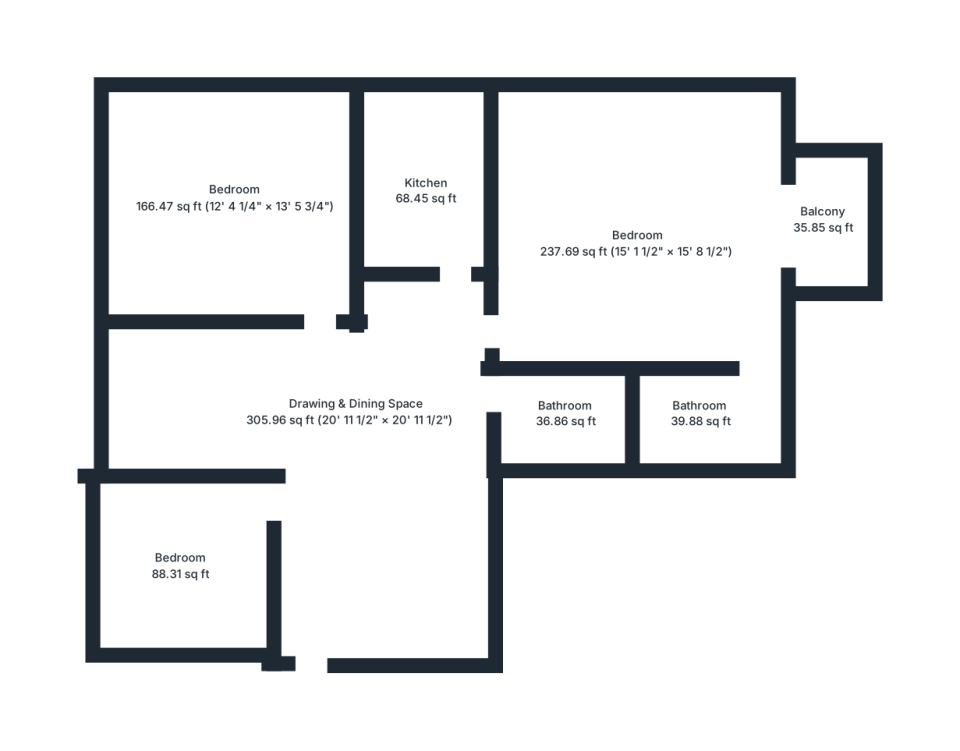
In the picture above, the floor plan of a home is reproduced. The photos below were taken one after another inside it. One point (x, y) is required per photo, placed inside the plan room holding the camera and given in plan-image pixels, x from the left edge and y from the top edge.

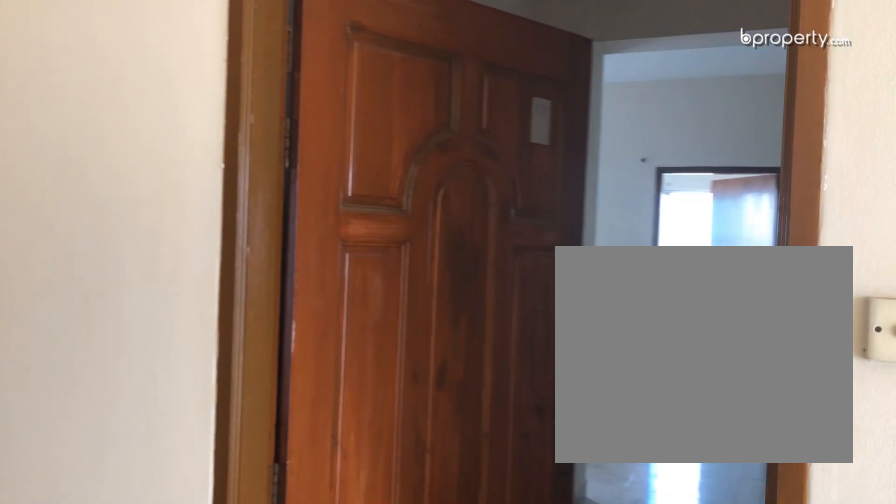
(351, 415)
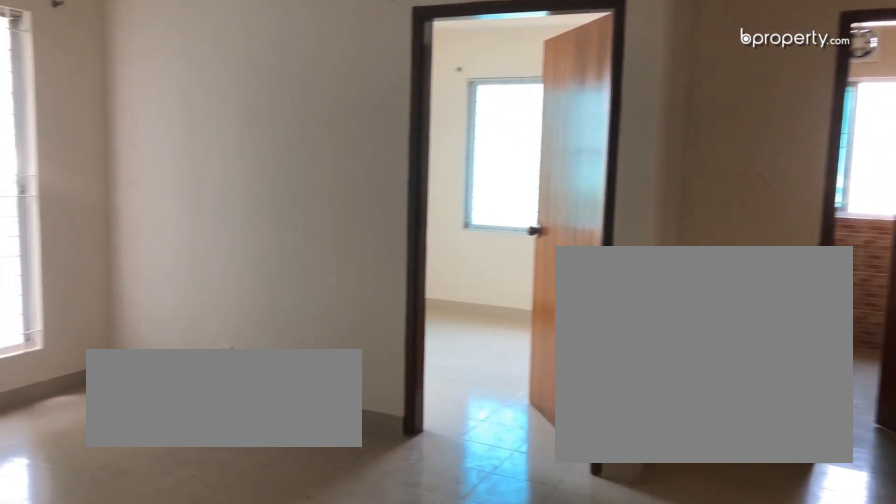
(351, 415)
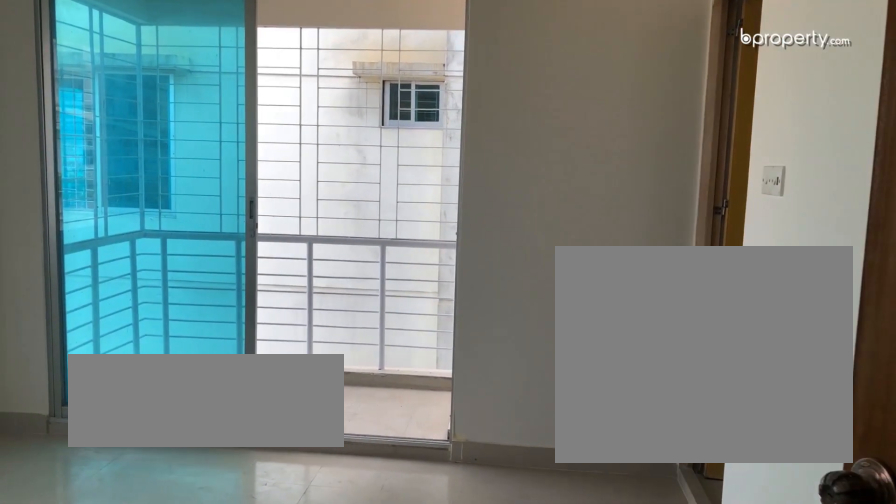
(635, 241)
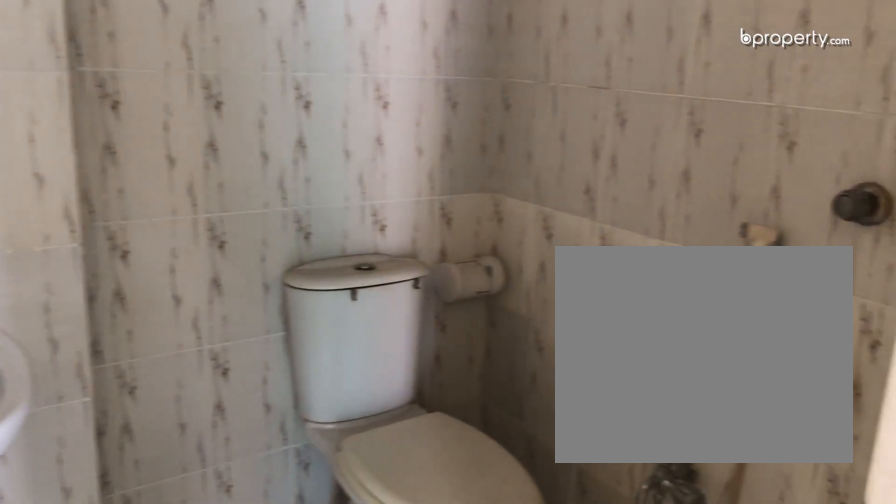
(694, 409)
